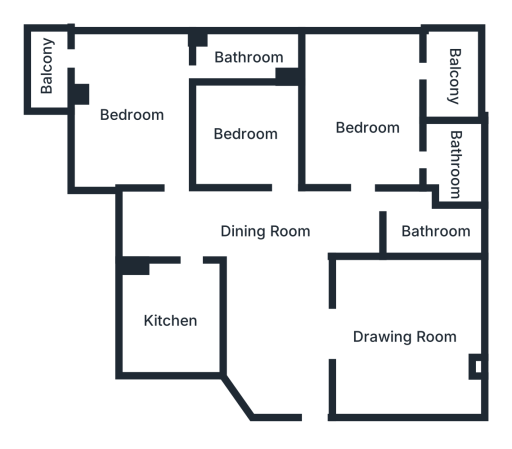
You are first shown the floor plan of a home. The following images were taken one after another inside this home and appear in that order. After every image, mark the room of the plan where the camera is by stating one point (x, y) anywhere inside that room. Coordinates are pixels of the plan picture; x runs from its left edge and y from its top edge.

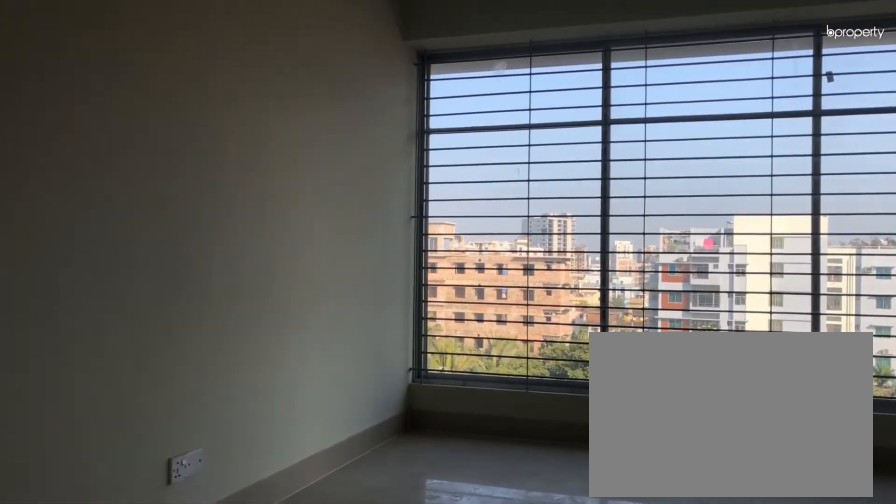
(368, 128)
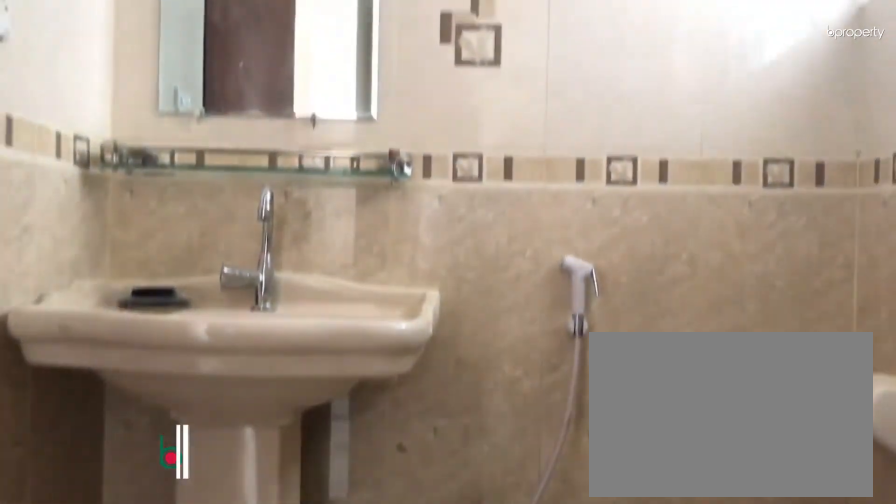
(457, 161)
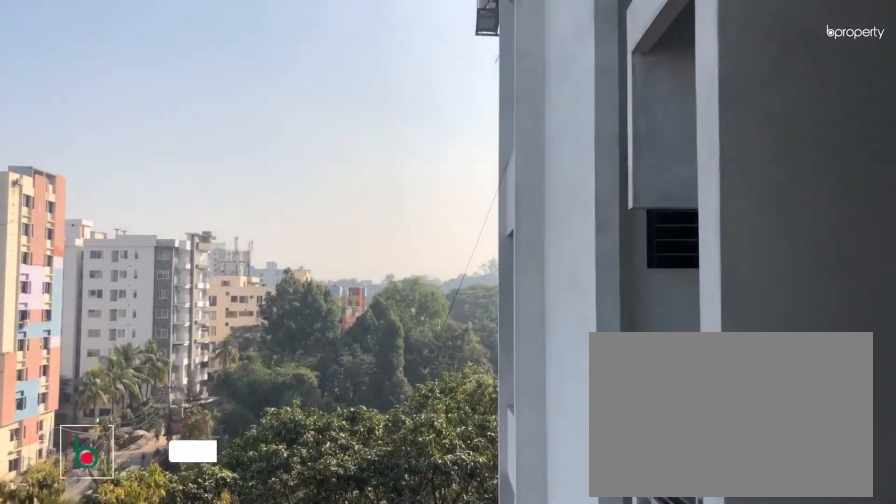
(454, 76)
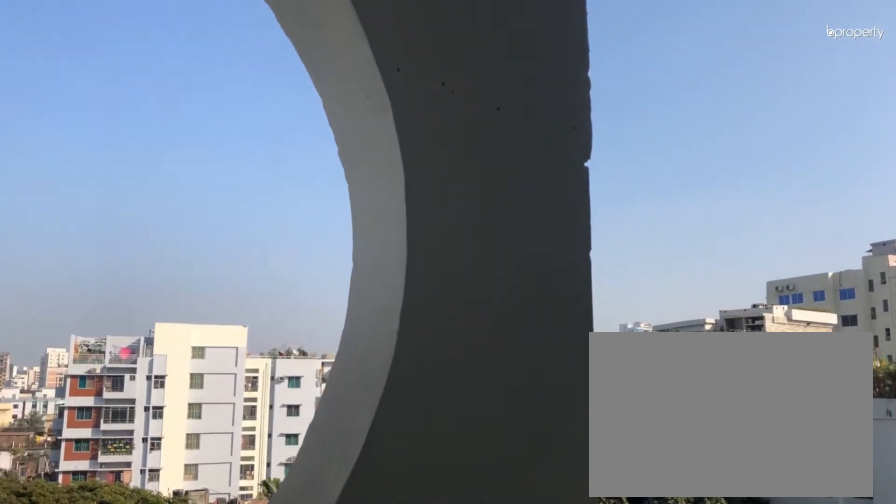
(454, 76)
